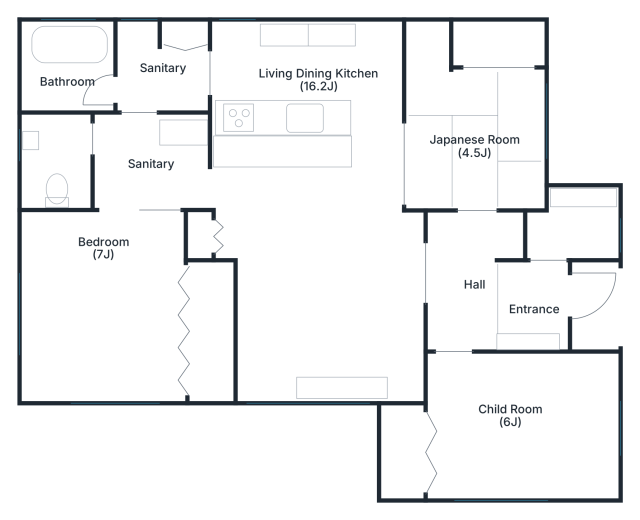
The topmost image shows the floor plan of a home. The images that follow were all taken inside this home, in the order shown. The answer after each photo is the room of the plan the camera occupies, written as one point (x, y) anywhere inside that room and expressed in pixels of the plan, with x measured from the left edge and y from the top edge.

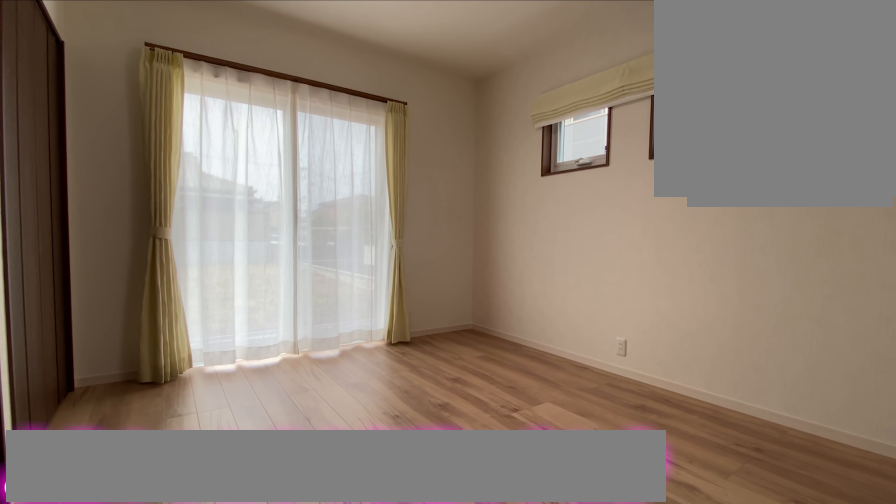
(80, 328)
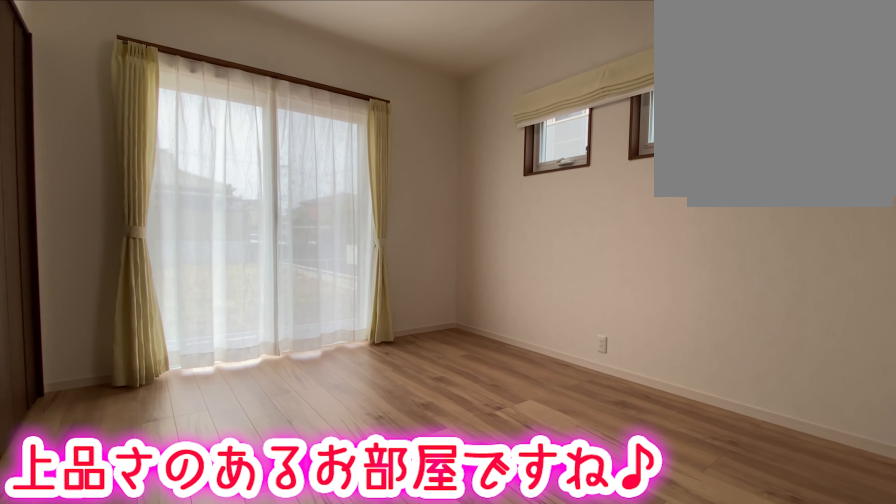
(73, 308)
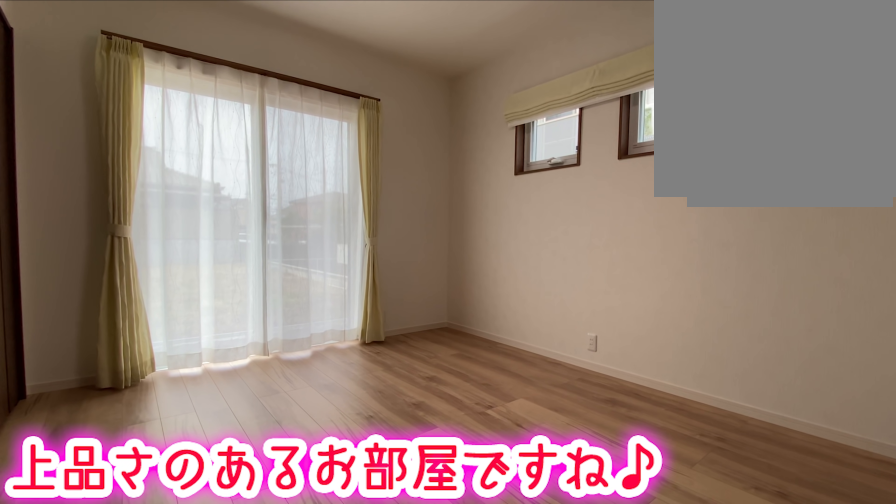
(40, 315)
